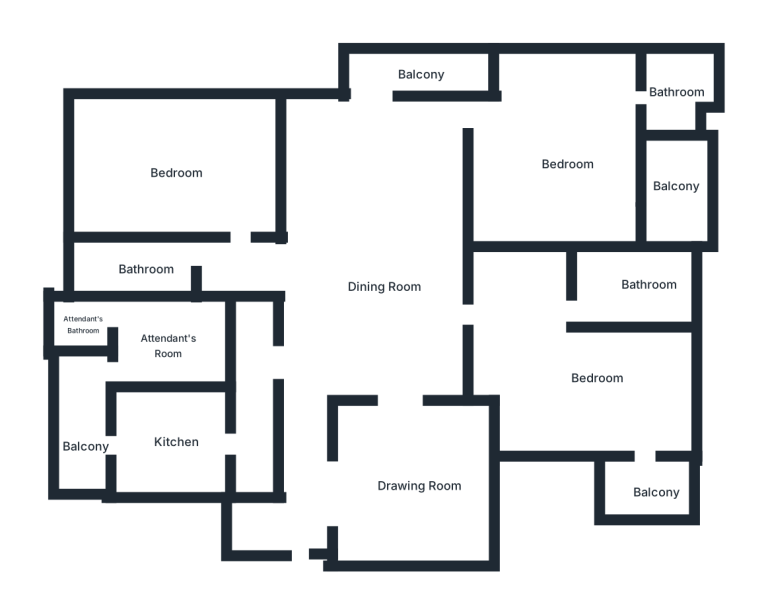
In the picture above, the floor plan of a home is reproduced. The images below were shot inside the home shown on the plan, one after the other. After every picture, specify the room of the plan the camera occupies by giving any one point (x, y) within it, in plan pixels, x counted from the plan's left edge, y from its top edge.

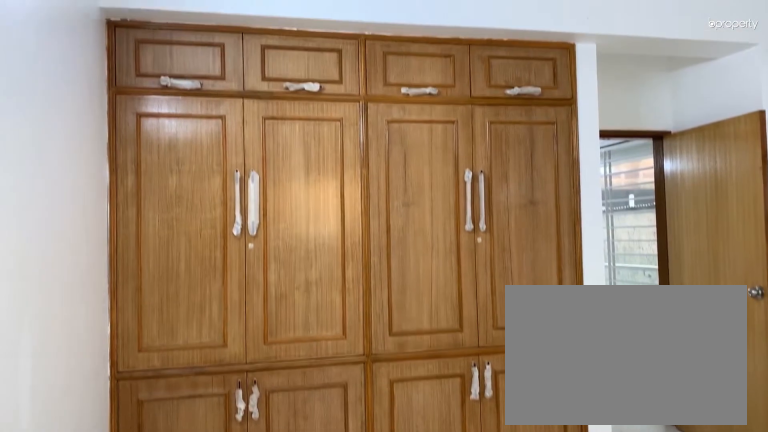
(569, 161)
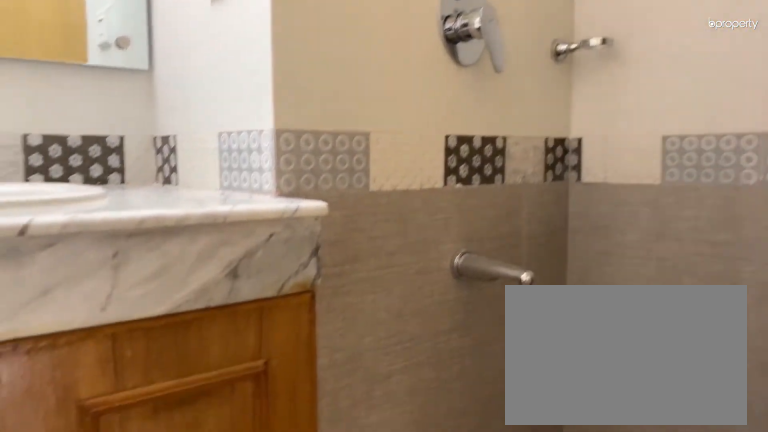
(679, 96)
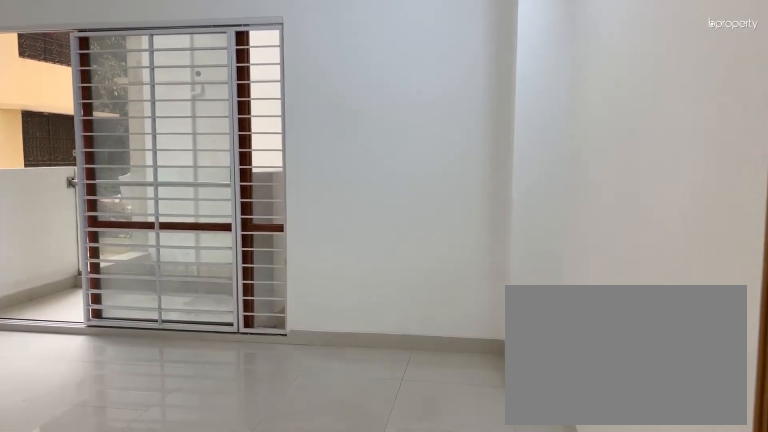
(598, 376)
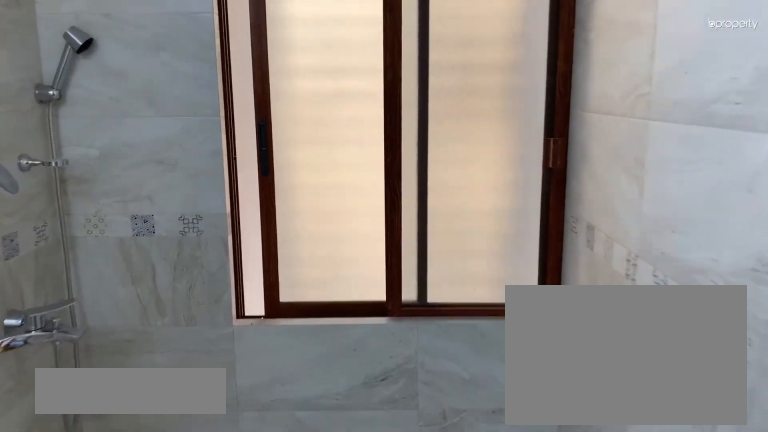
(646, 286)
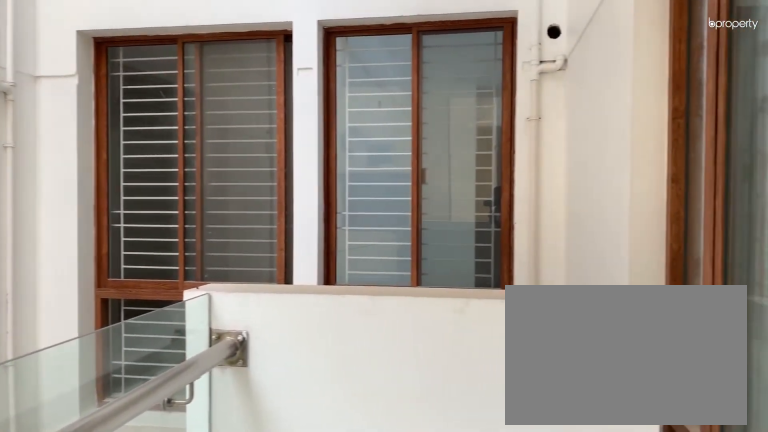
(651, 488)
